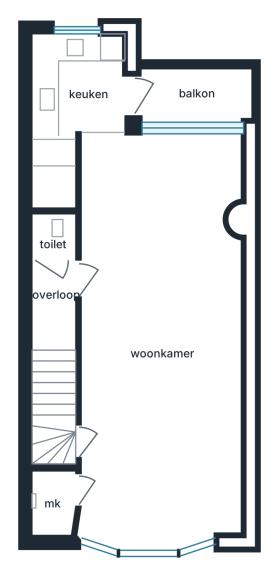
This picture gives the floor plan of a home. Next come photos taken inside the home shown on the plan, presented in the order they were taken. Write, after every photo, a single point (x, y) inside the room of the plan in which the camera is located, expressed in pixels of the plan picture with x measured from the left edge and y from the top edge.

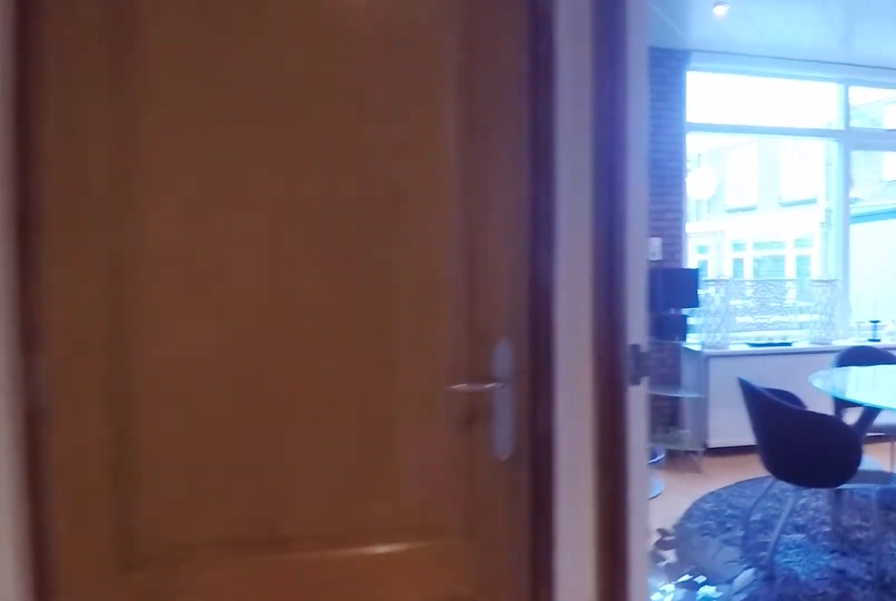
(53, 305)
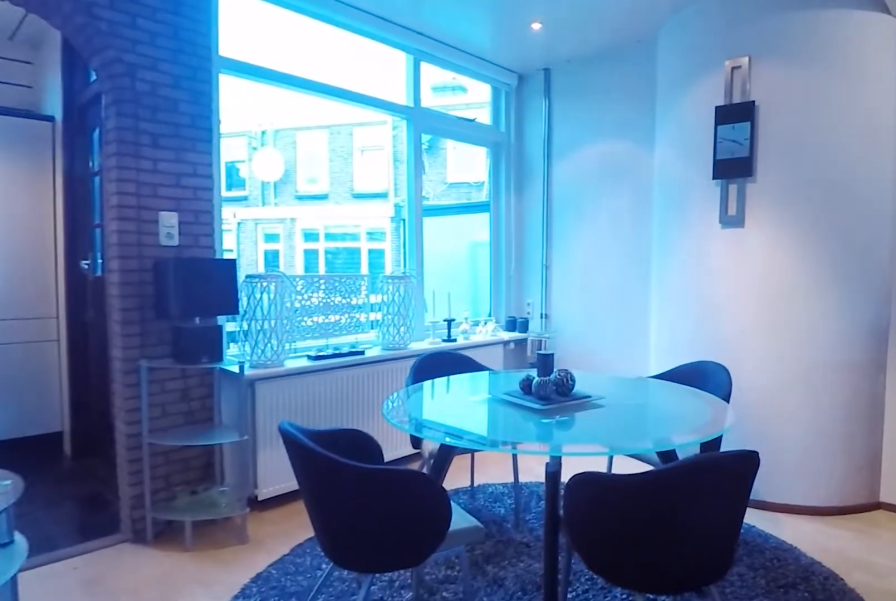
(154, 343)
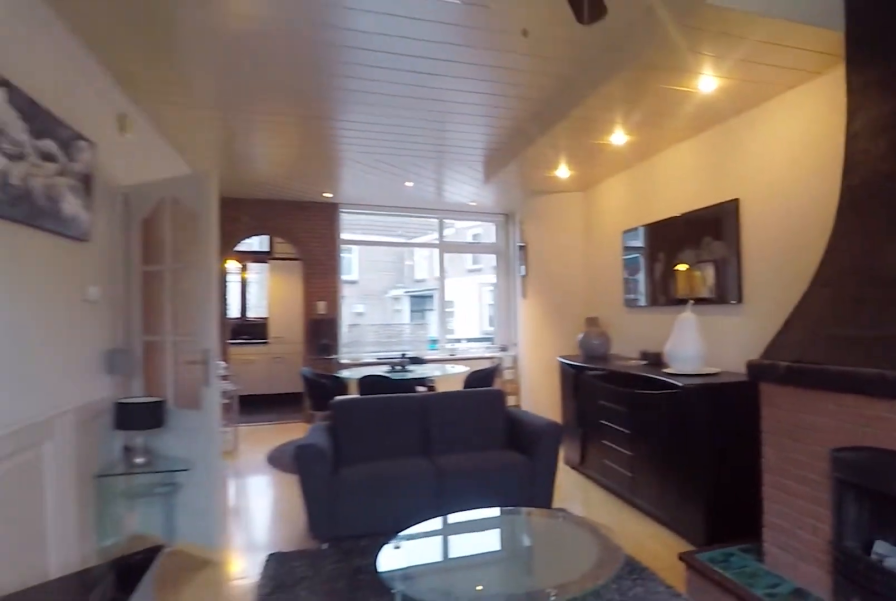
(154, 343)
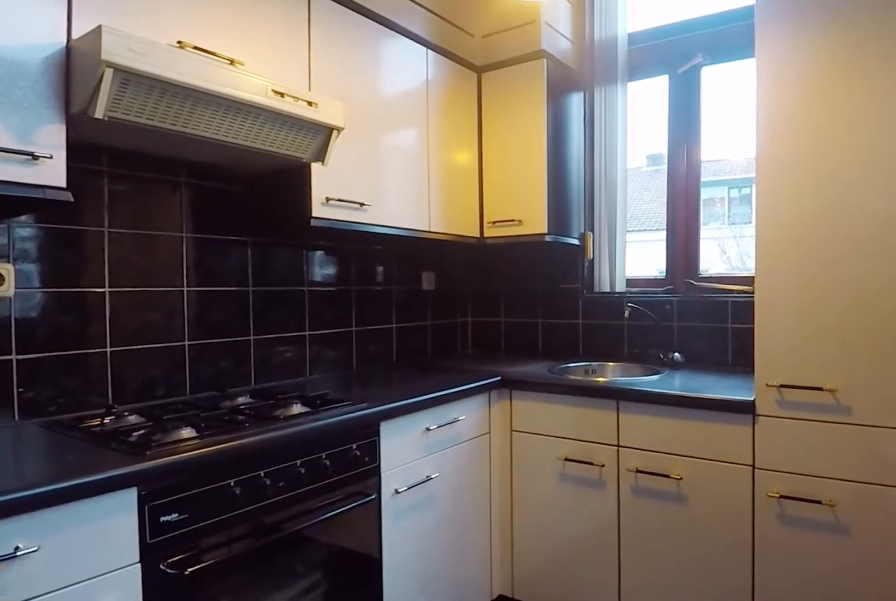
(72, 106)
